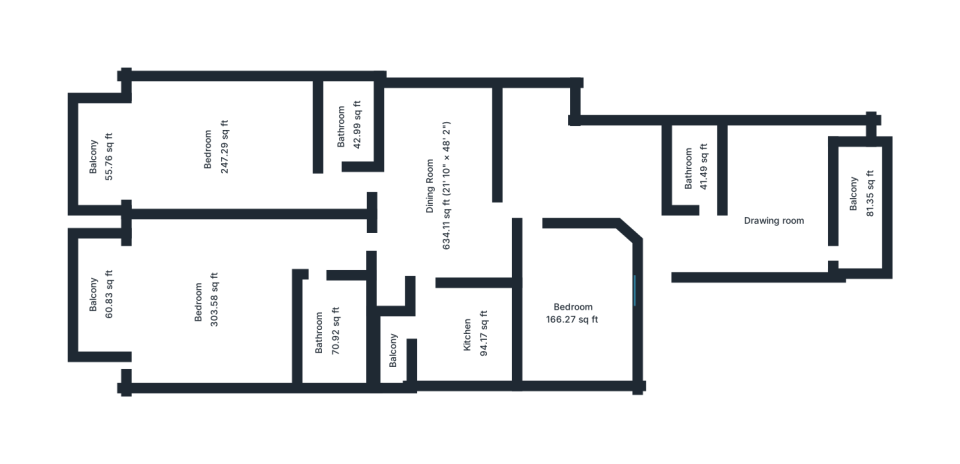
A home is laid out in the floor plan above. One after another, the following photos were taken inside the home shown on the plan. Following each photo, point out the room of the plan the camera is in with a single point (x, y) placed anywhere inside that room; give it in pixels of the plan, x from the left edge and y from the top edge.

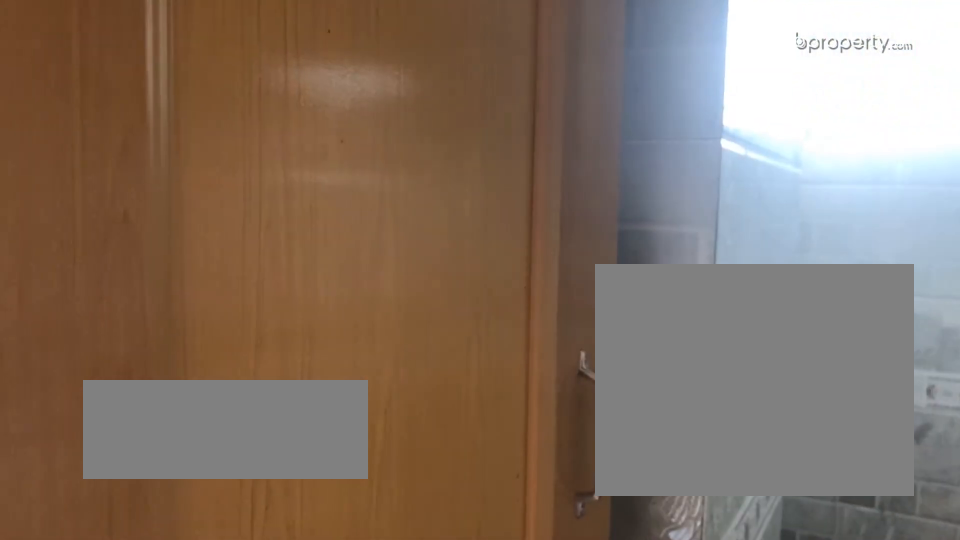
(348, 129)
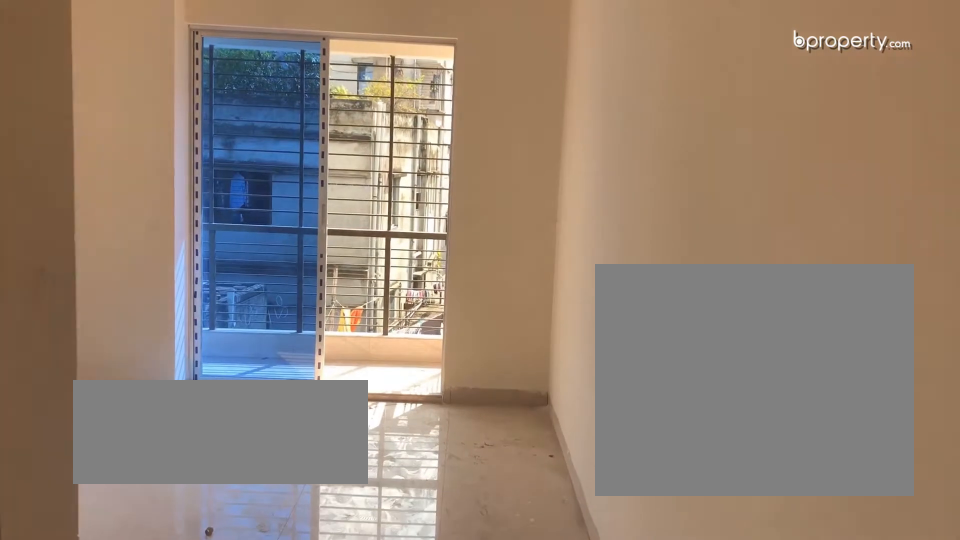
(212, 297)
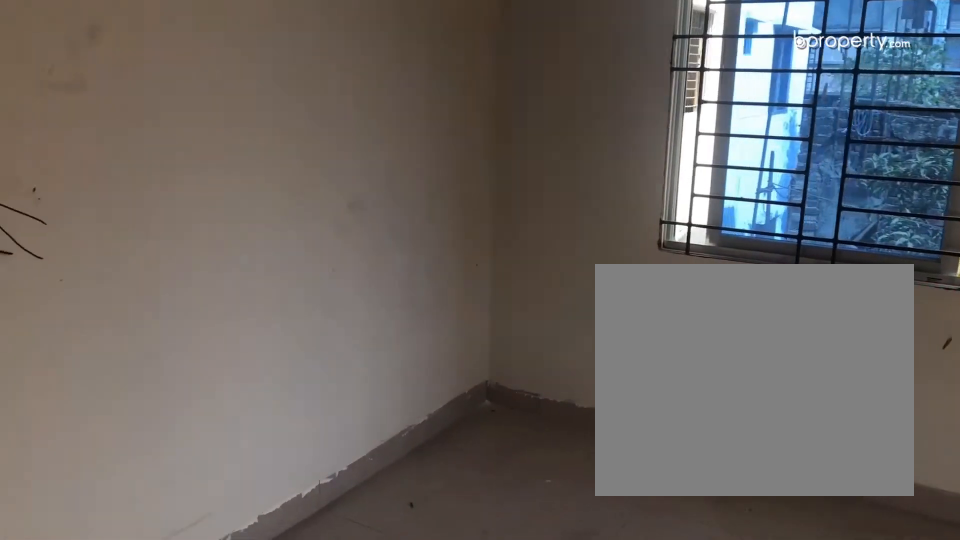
(212, 297)
